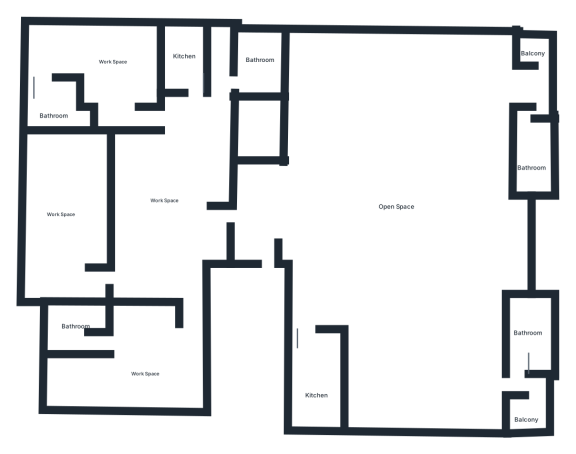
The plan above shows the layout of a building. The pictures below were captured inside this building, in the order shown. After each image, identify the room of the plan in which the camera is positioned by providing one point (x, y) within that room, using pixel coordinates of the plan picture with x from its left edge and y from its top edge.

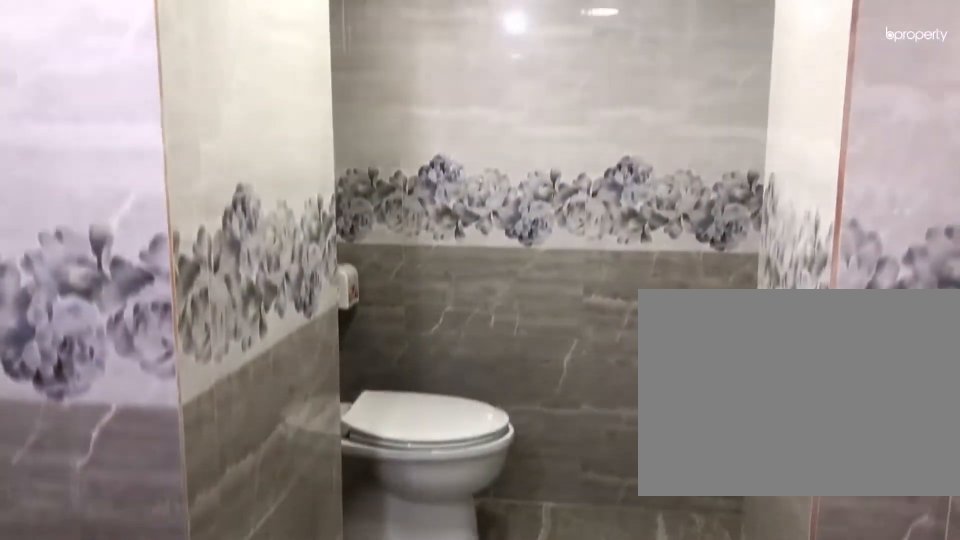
(538, 152)
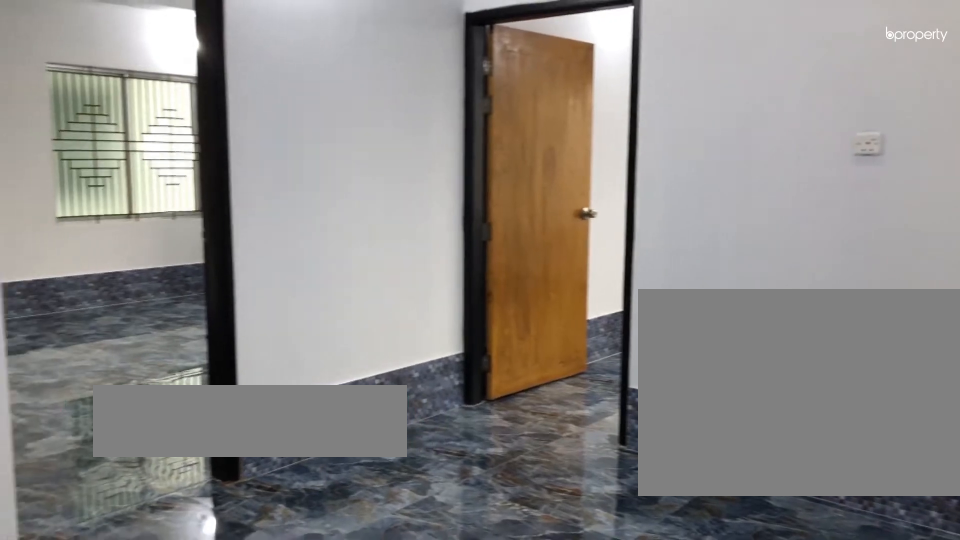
(174, 187)
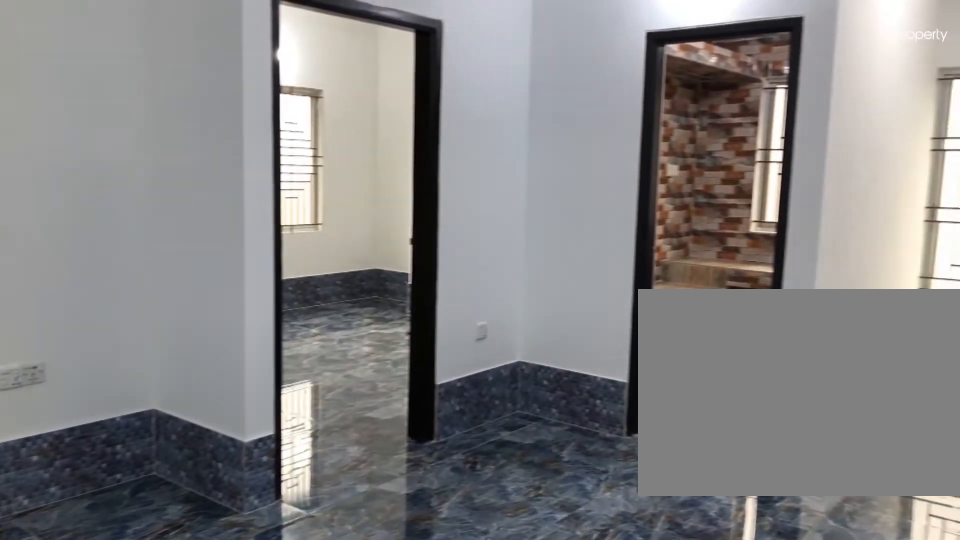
(174, 187)
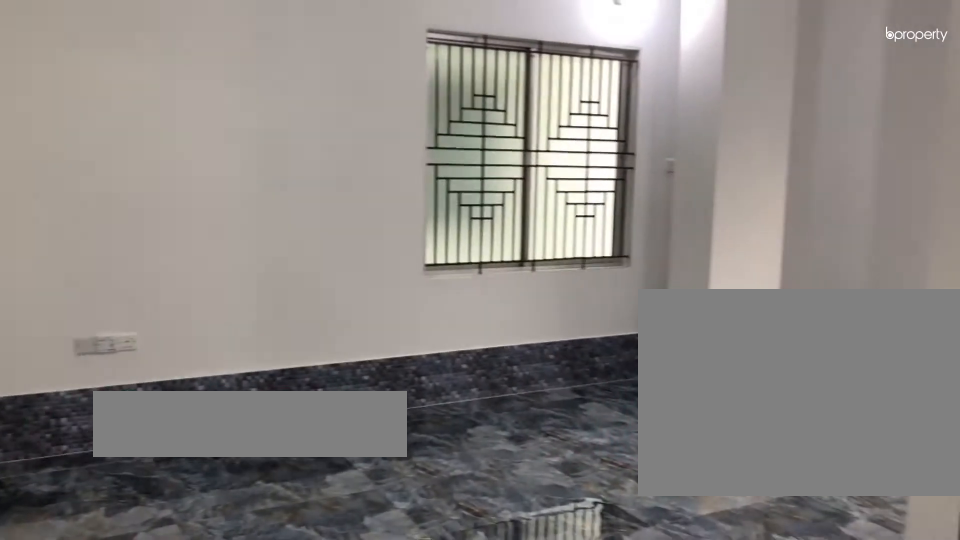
(165, 343)
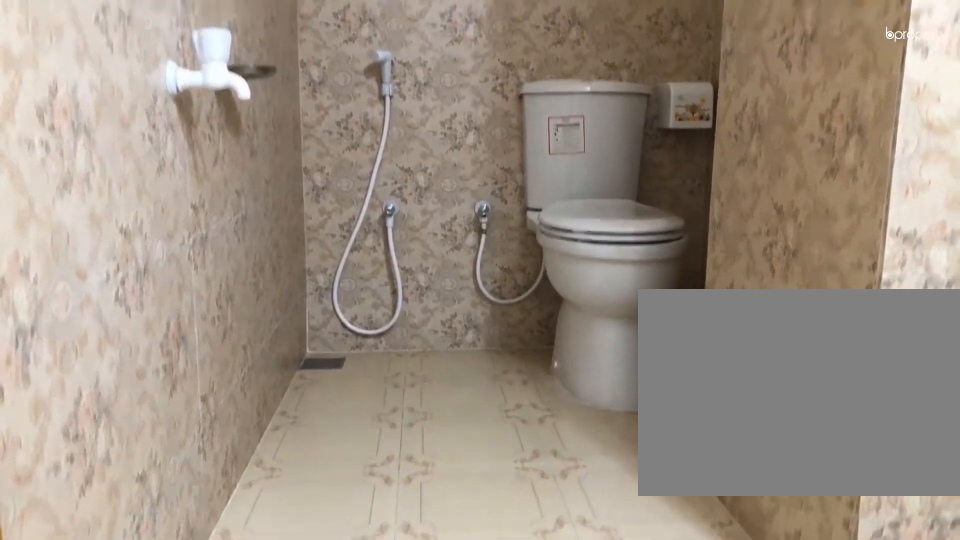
(72, 331)
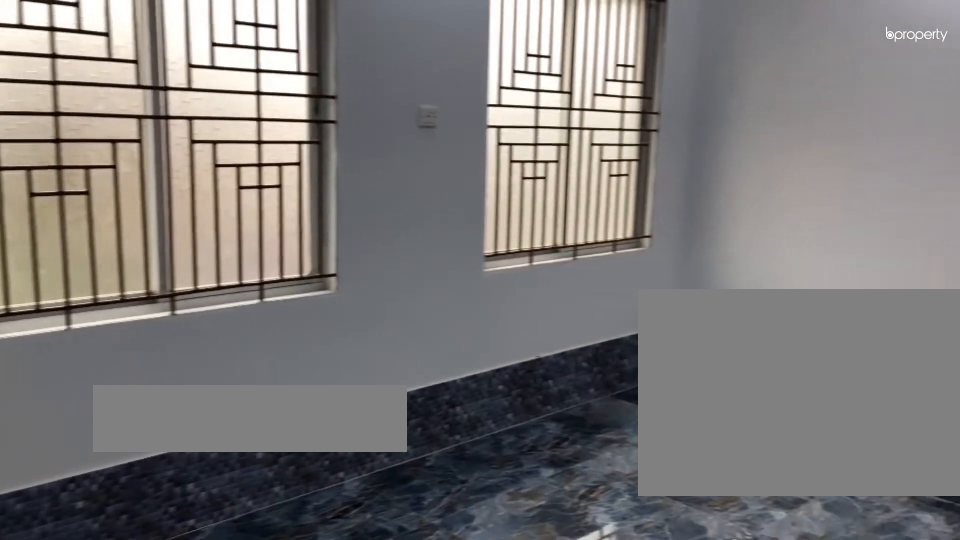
(74, 203)
